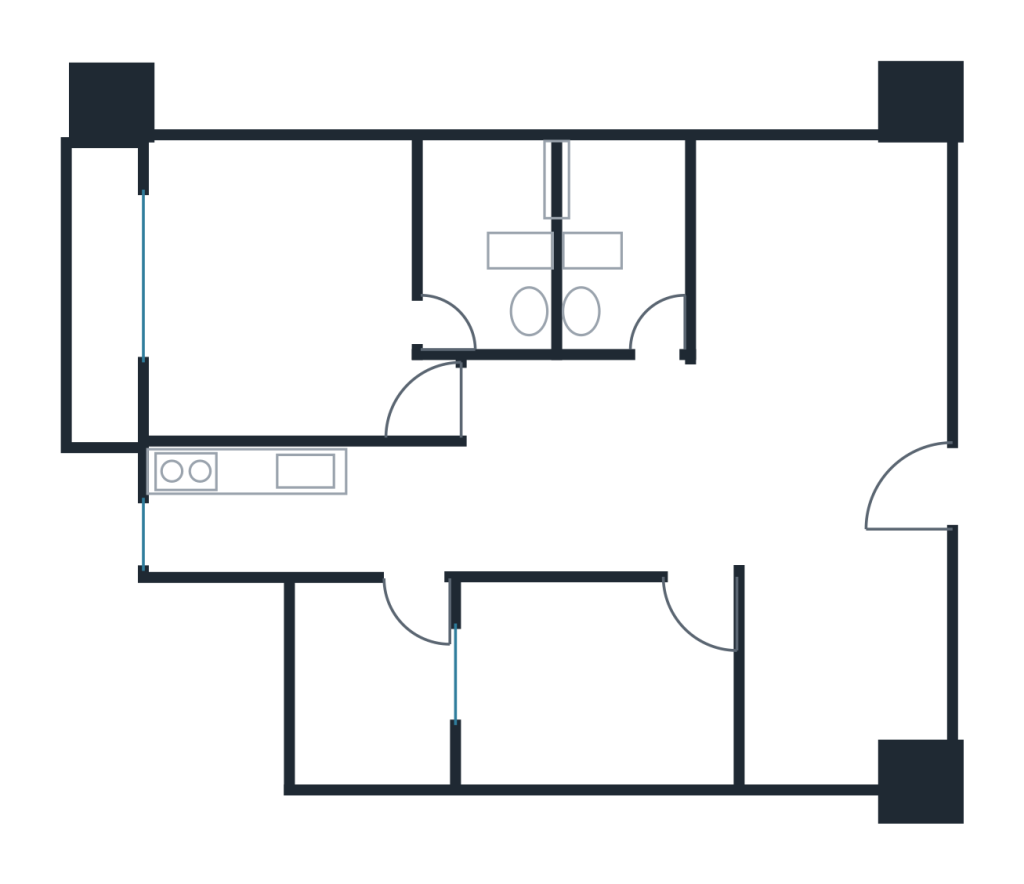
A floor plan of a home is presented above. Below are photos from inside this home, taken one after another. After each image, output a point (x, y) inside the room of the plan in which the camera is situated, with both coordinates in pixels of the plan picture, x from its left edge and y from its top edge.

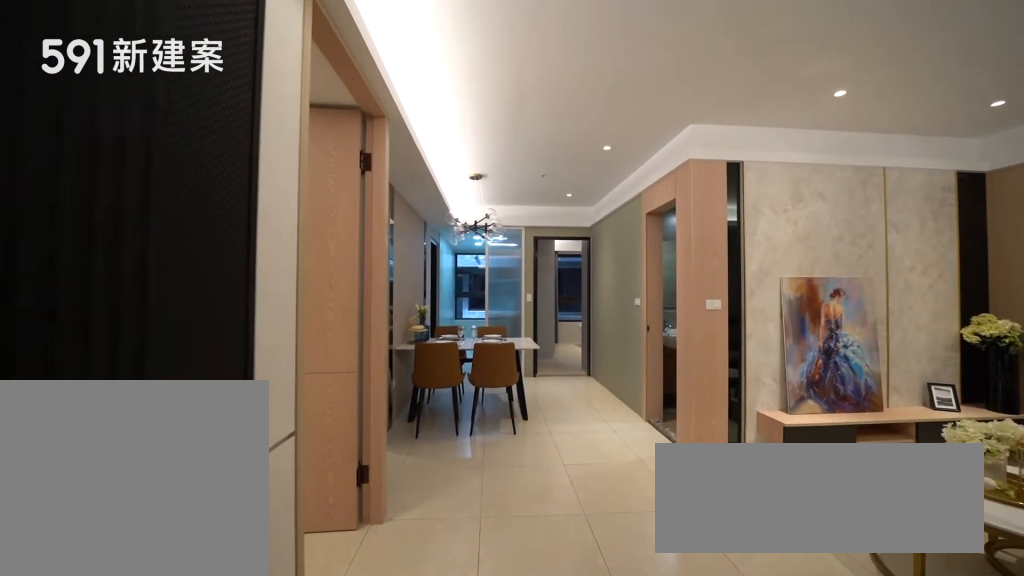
(840, 502)
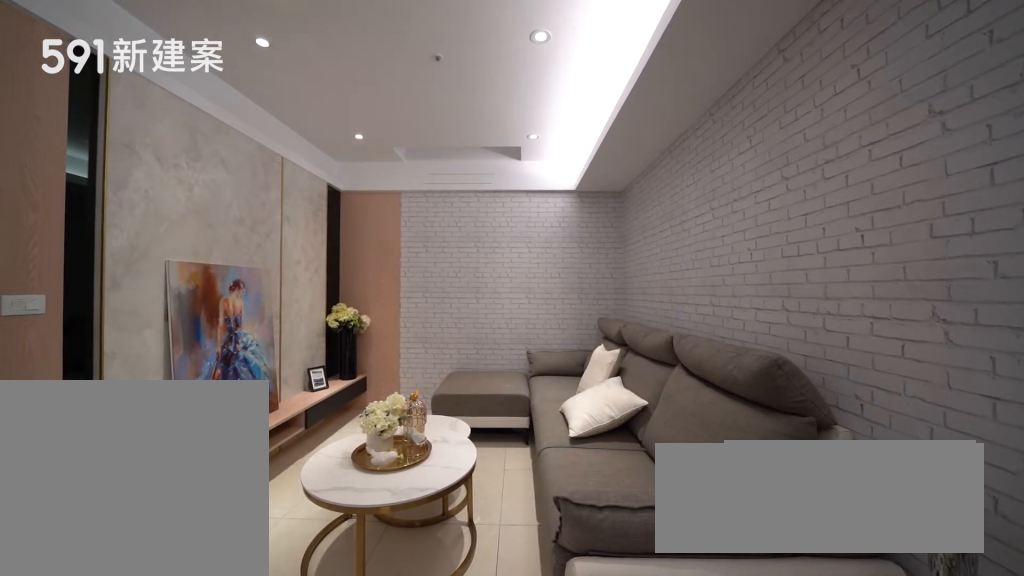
(826, 288)
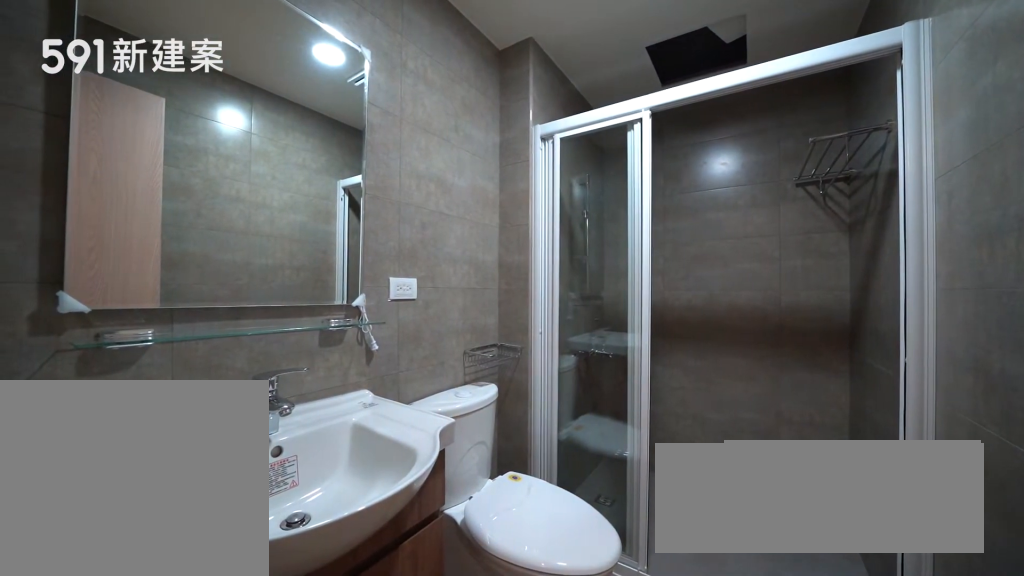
(617, 239)
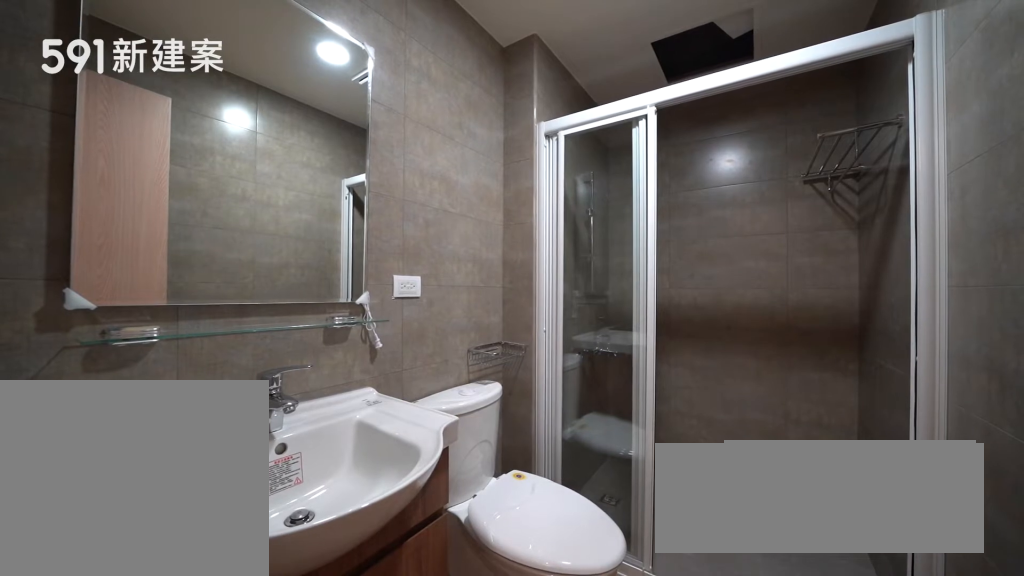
(617, 239)
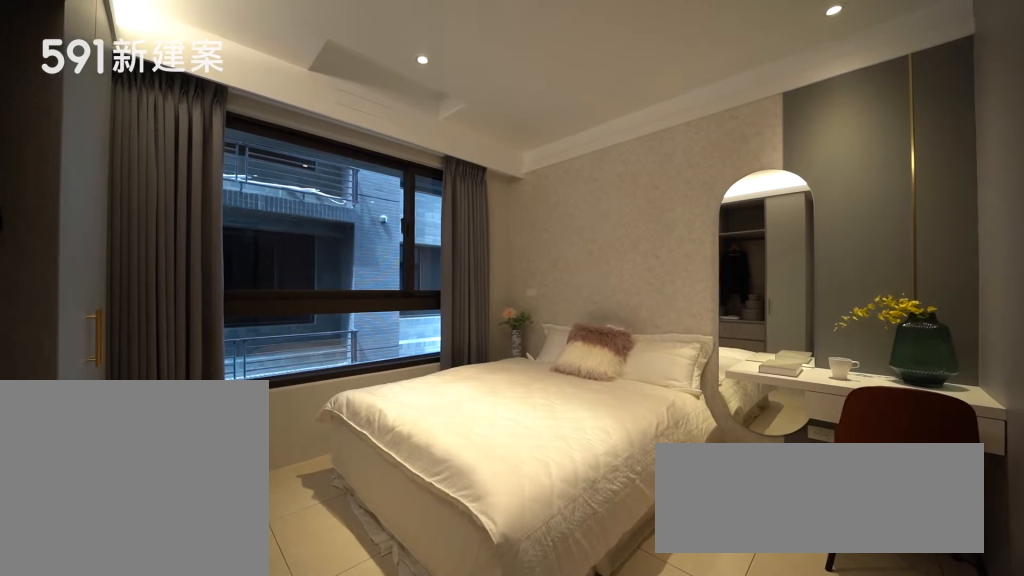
(286, 296)
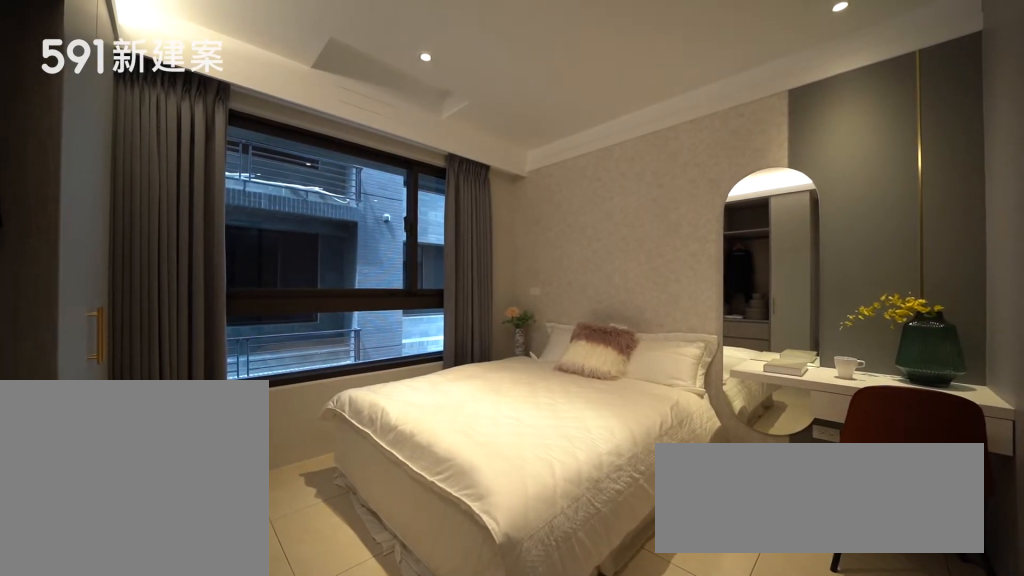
(286, 296)
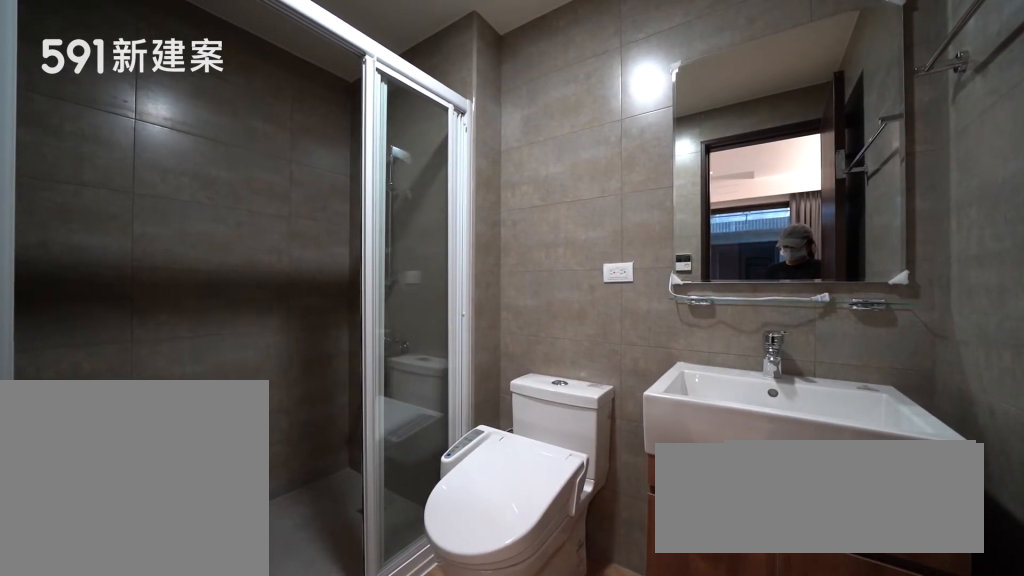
(490, 237)
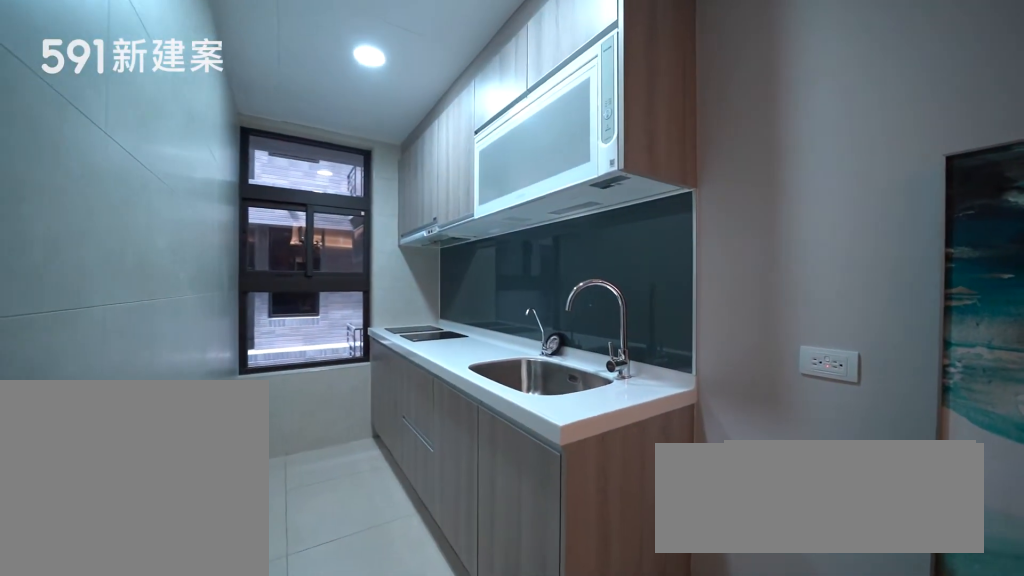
(291, 509)
